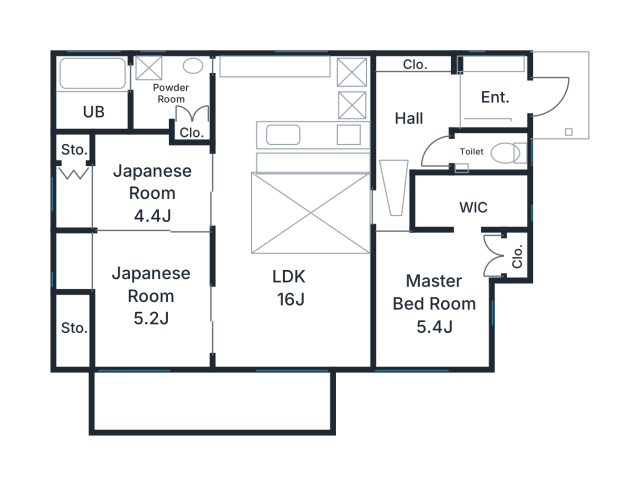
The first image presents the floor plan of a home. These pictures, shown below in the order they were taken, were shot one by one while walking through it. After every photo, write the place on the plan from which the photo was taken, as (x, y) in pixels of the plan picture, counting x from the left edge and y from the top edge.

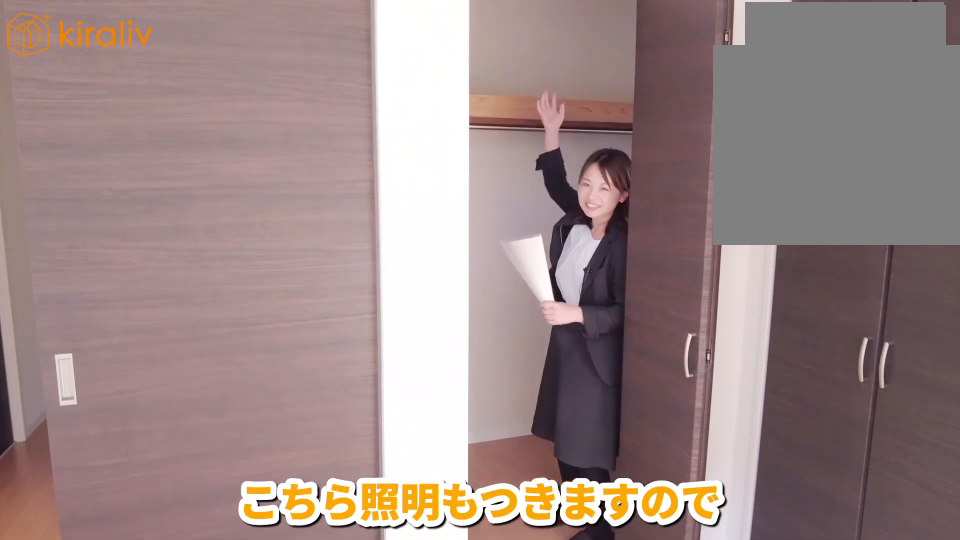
(451, 274)
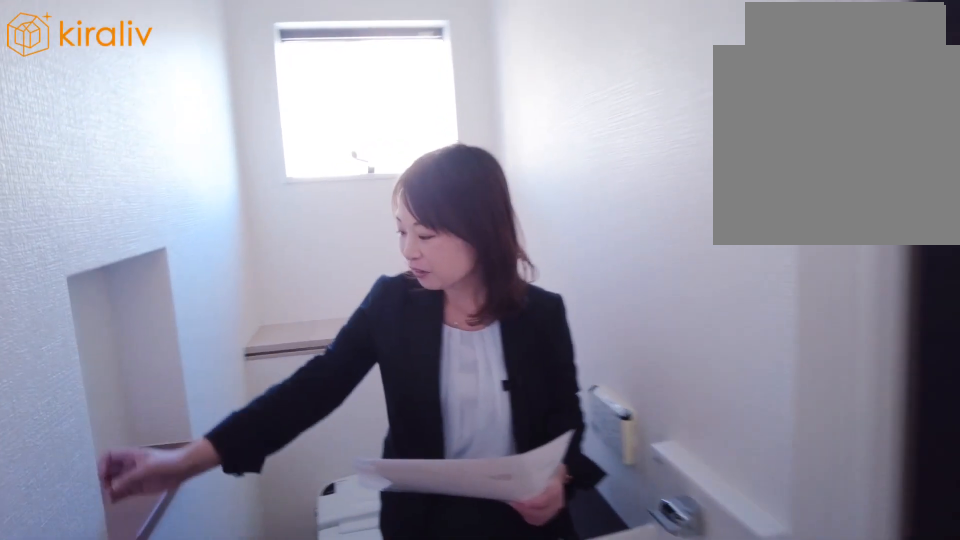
(438, 159)
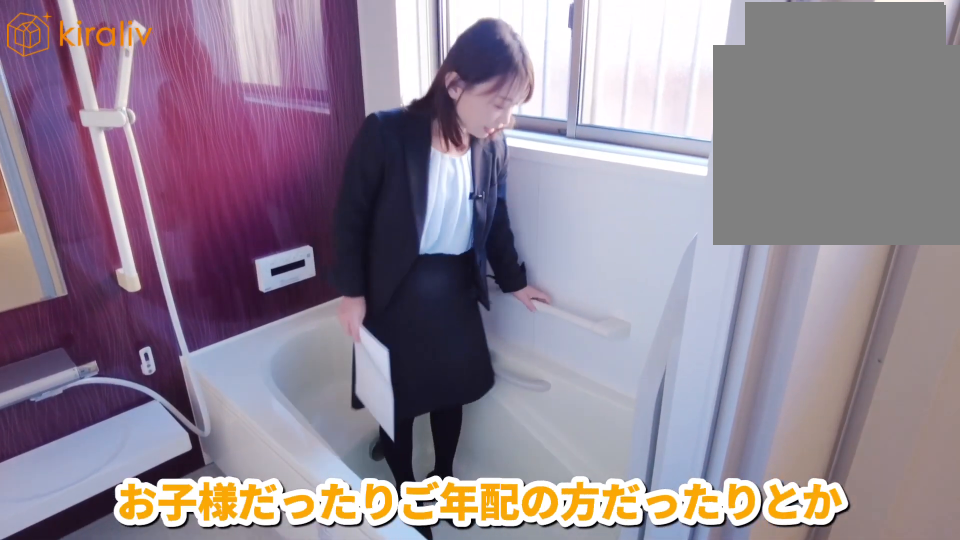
(97, 112)
